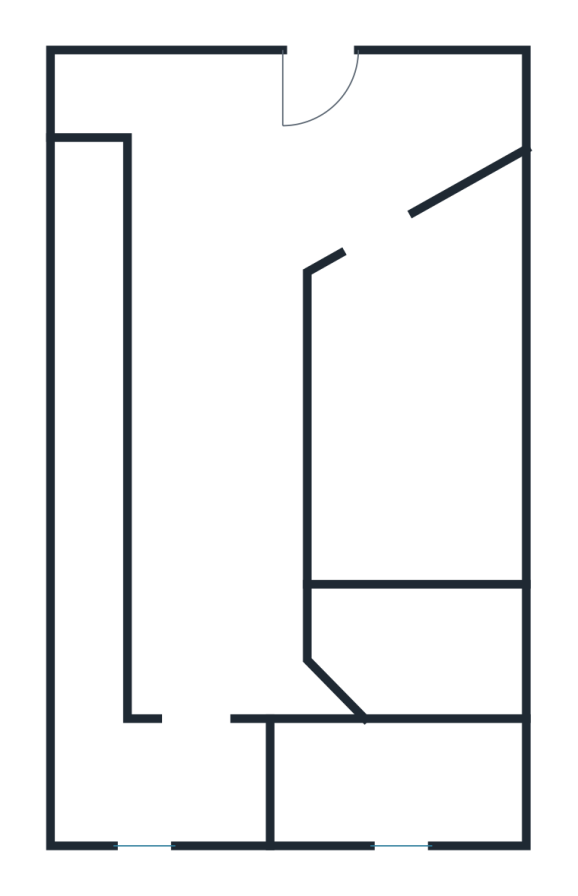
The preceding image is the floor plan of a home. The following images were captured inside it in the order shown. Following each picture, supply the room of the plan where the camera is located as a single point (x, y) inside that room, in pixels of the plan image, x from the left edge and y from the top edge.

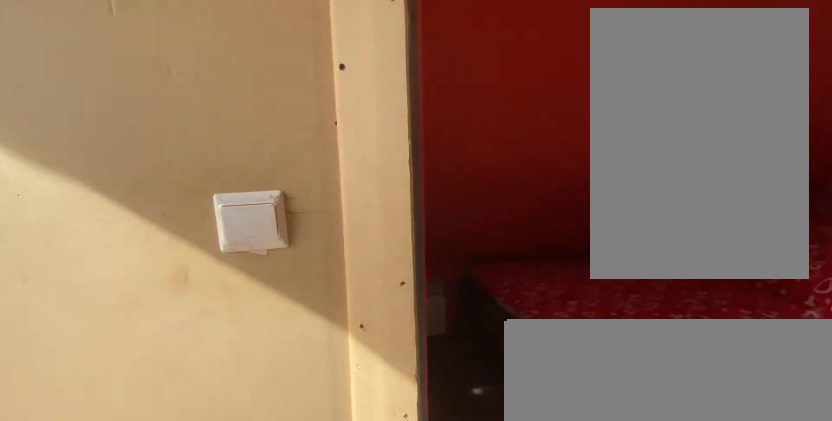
(414, 398)
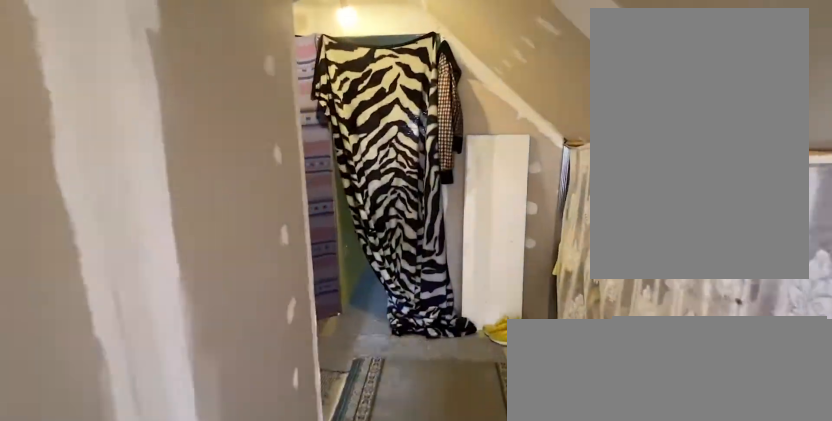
(217, 470)
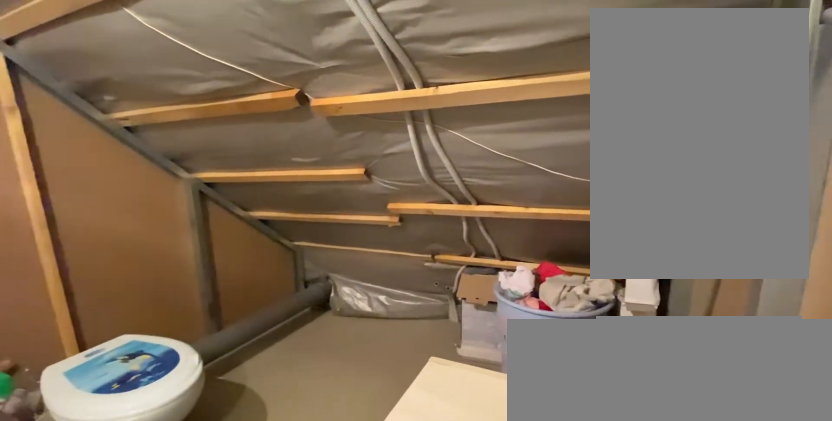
(419, 655)
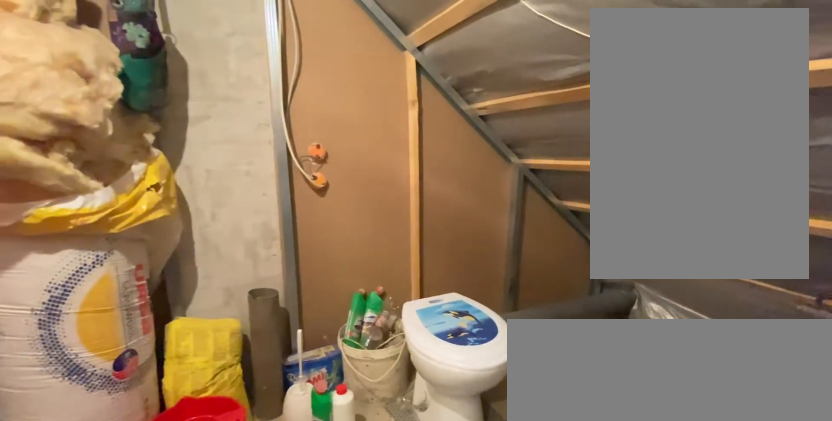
(420, 655)
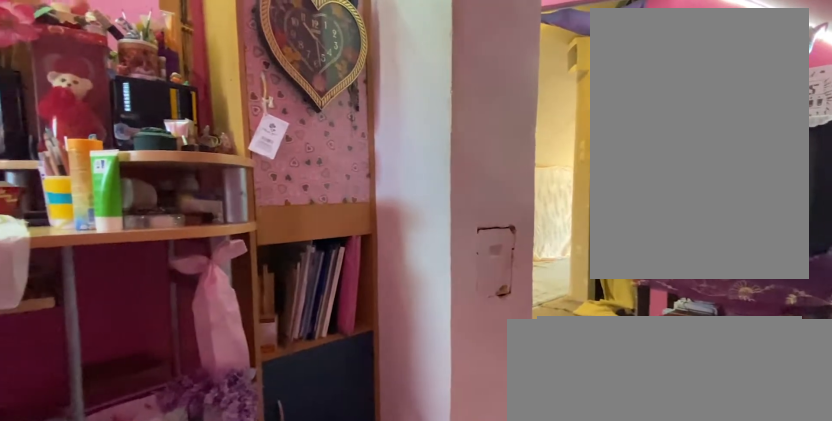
(391, 789)
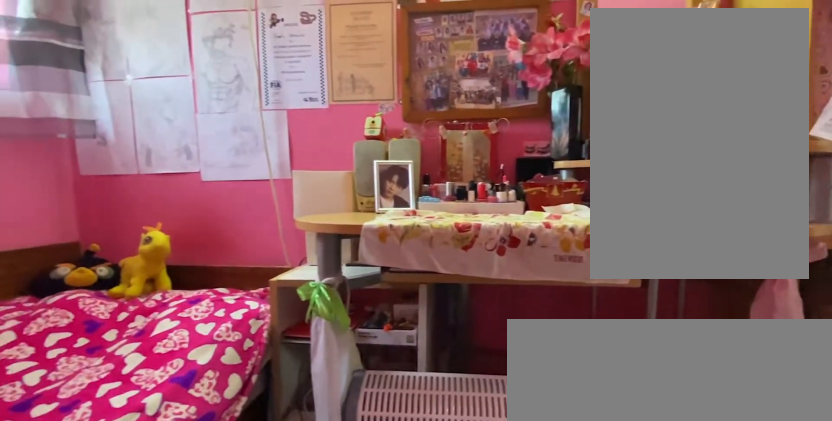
(392, 785)
